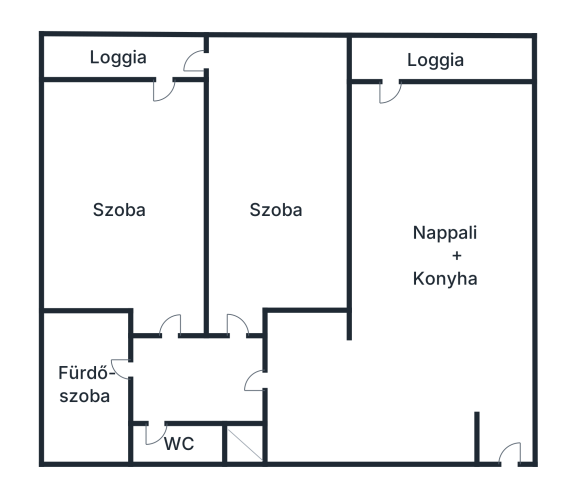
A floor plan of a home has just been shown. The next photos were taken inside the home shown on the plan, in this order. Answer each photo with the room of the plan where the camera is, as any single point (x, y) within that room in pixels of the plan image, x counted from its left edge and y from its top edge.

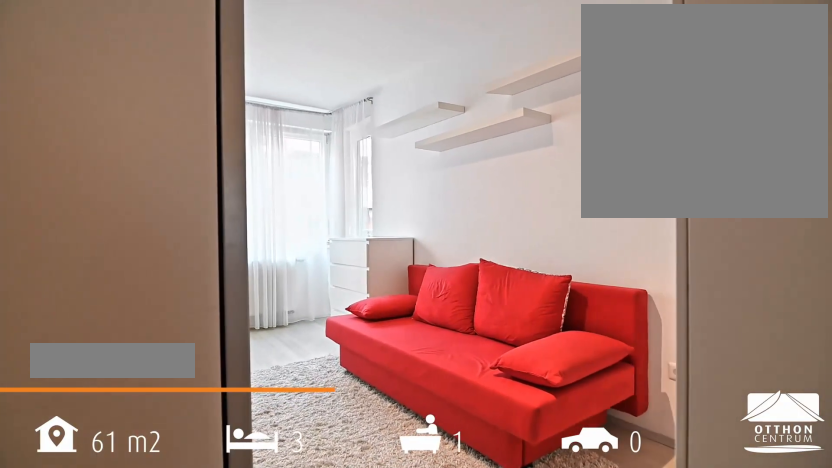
(281, 182)
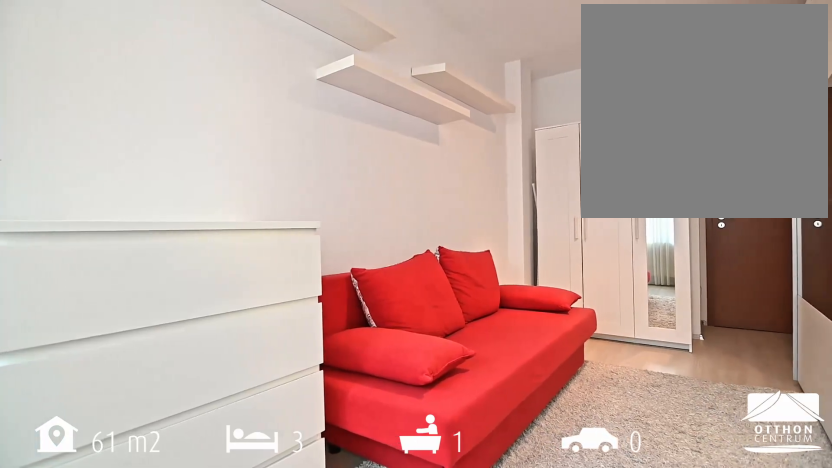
(280, 182)
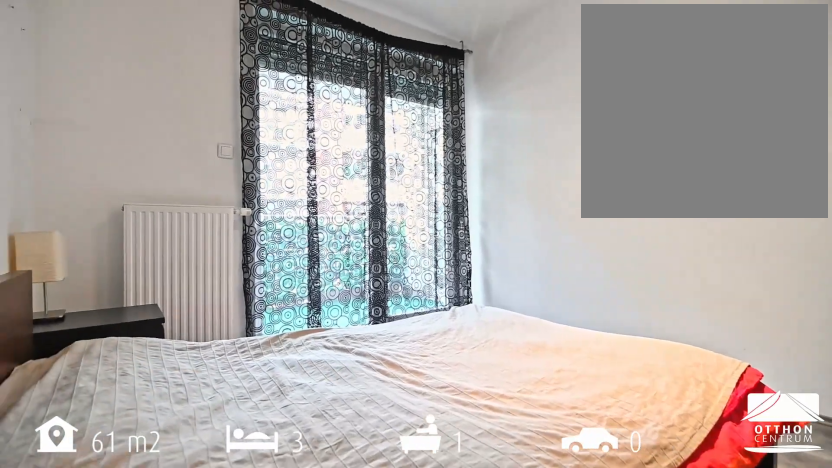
(123, 207)
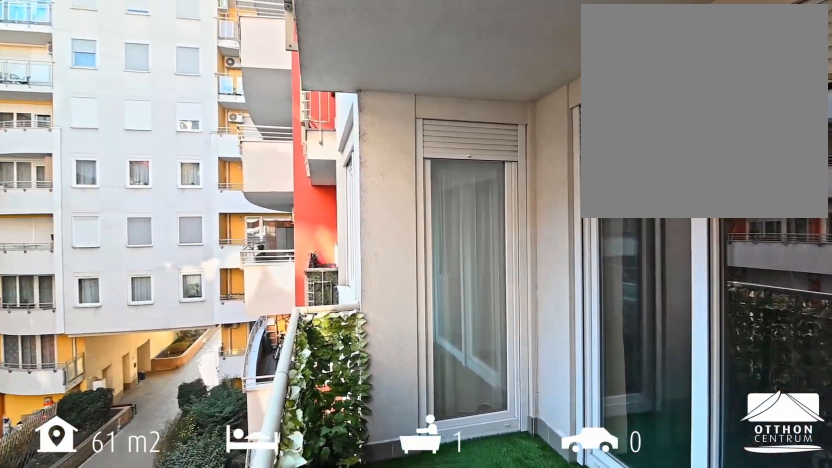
(122, 55)
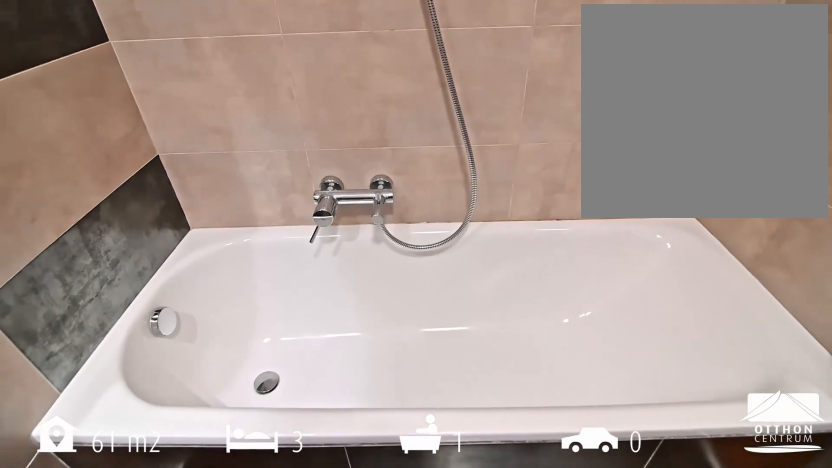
(84, 387)
